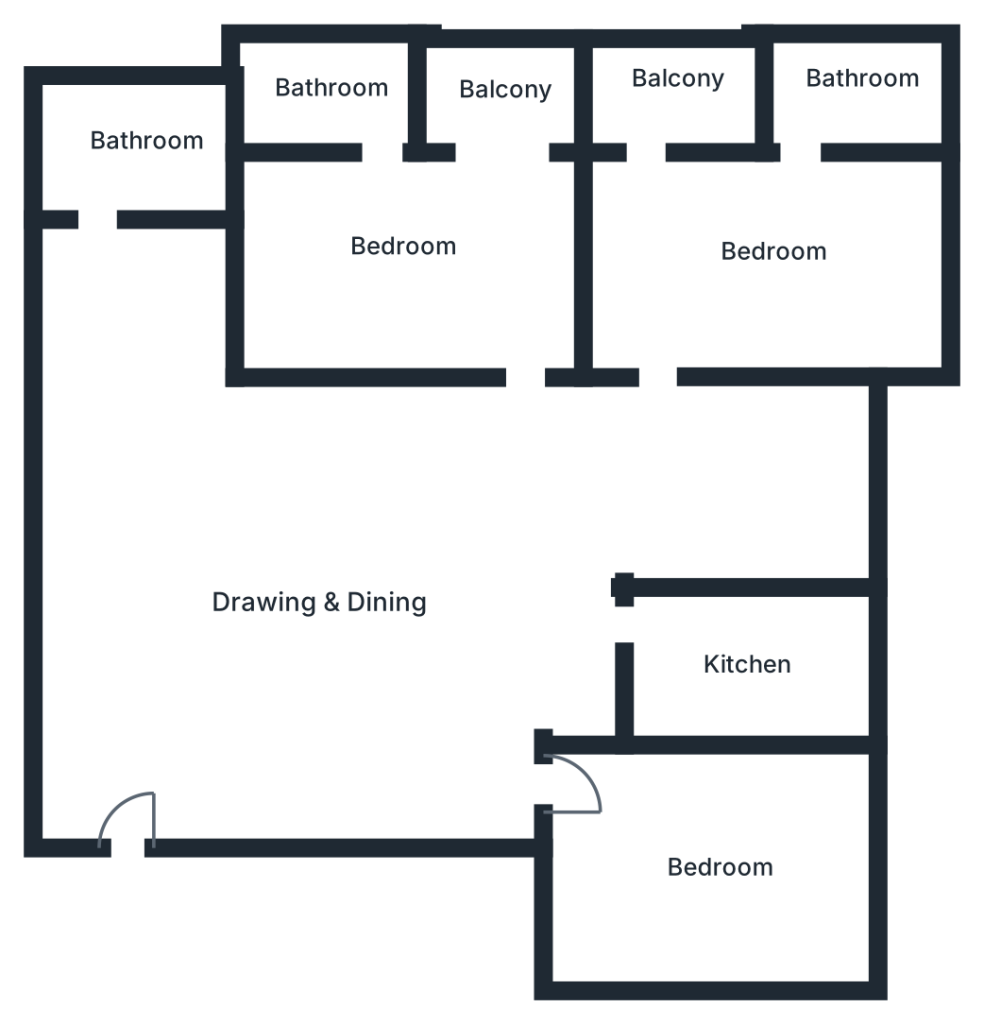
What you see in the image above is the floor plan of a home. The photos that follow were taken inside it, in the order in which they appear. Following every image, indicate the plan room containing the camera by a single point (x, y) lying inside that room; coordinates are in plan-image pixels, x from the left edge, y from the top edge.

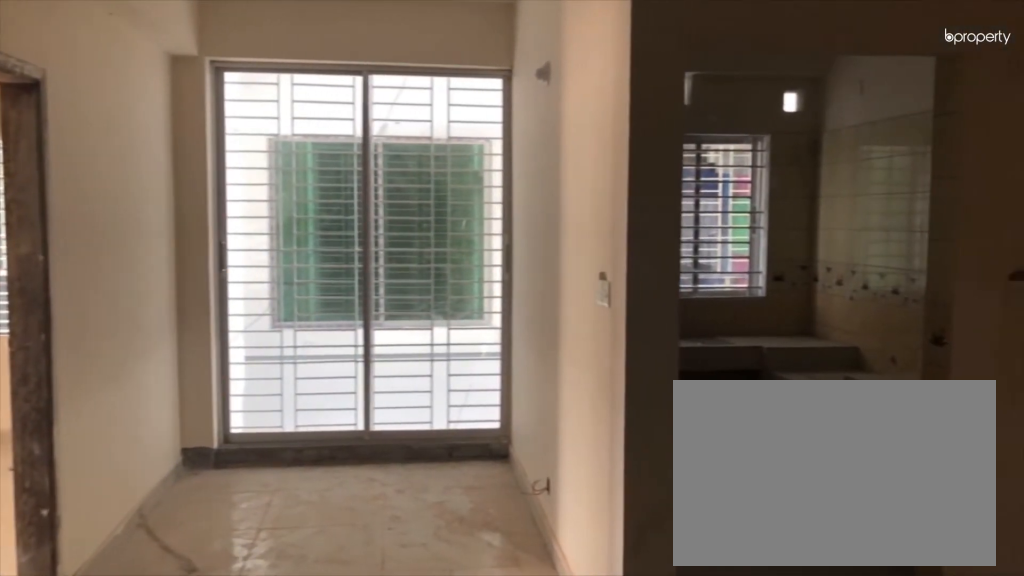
(311, 577)
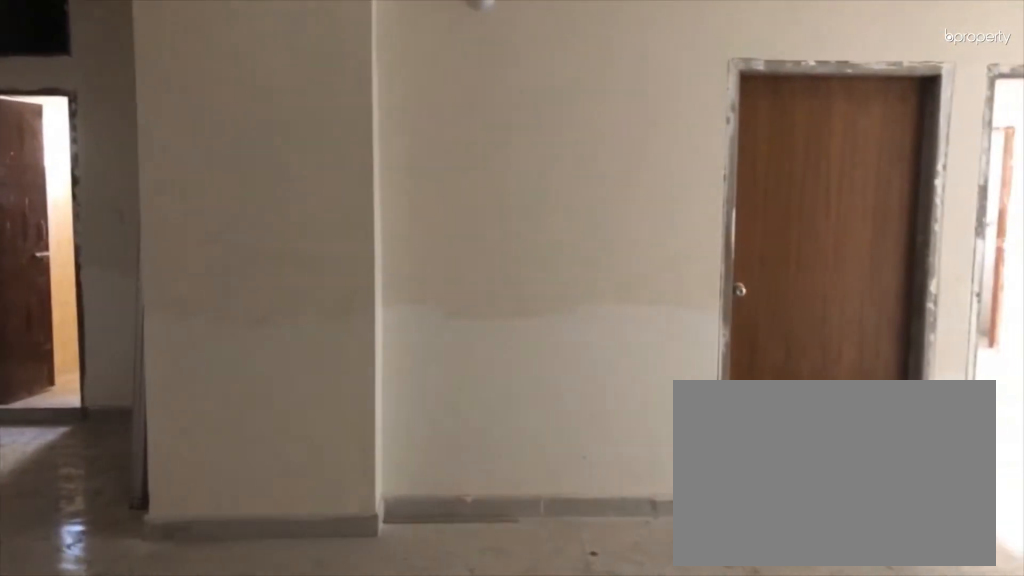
(311, 577)
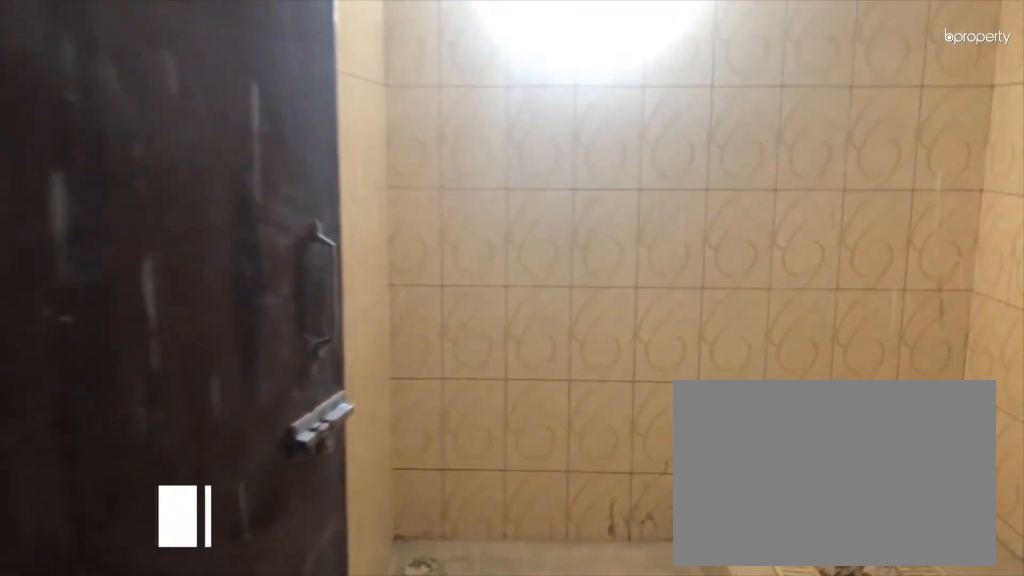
(146, 142)
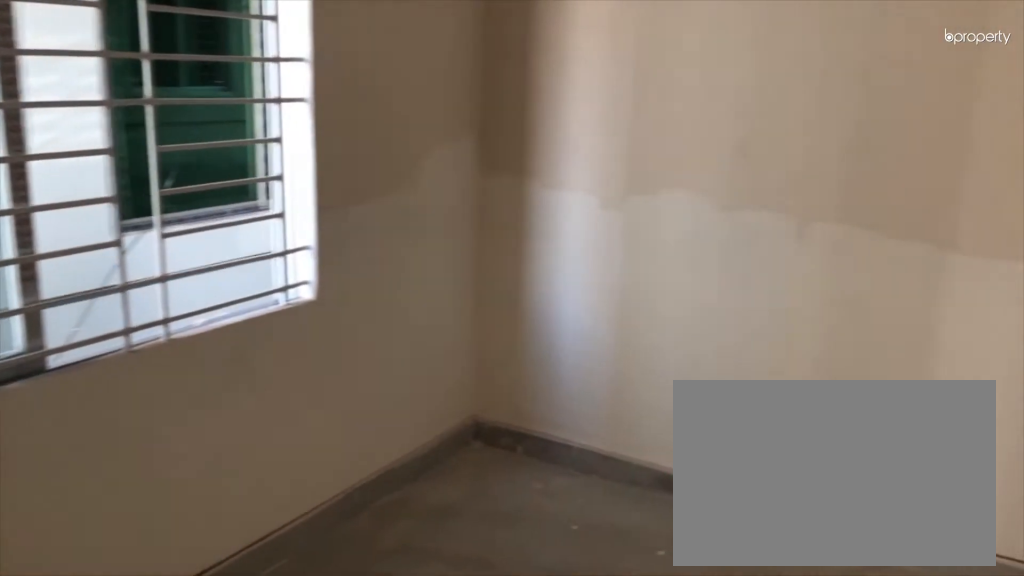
(780, 254)
